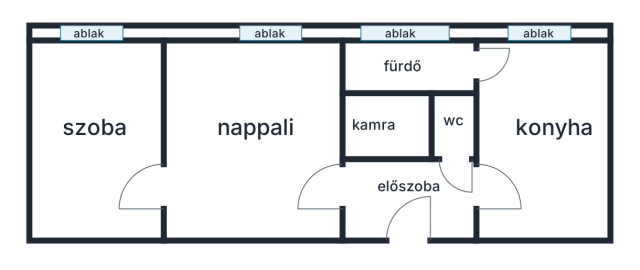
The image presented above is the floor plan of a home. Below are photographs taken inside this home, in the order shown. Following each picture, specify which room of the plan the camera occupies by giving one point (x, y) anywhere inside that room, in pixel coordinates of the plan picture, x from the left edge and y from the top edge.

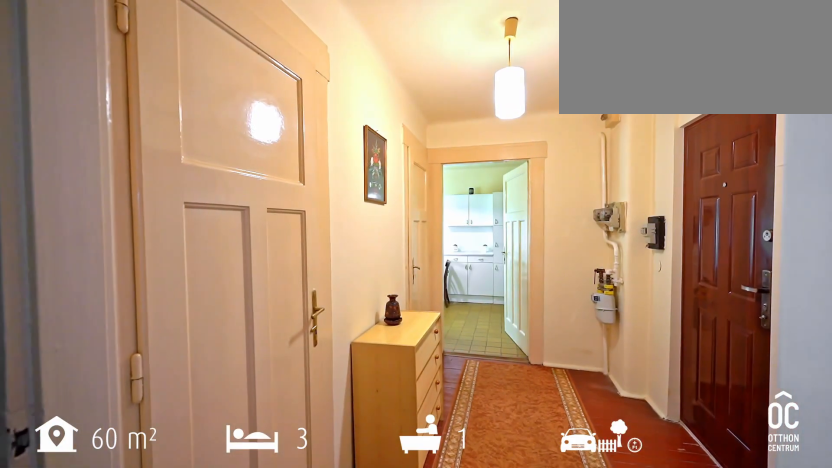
(405, 201)
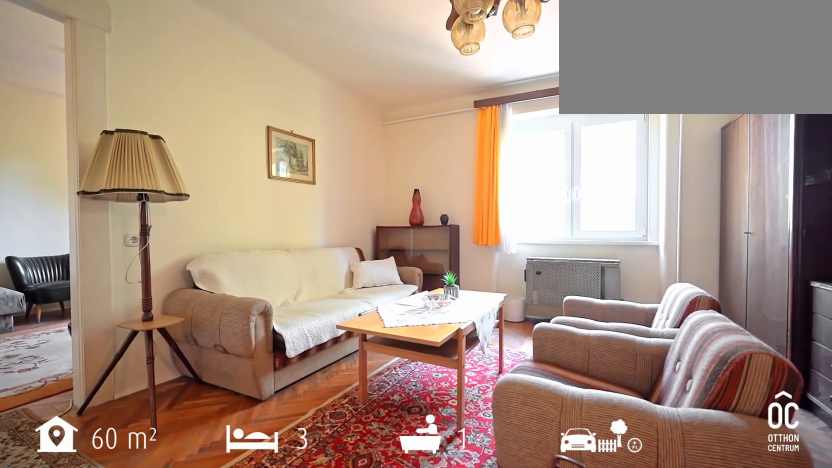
(258, 142)
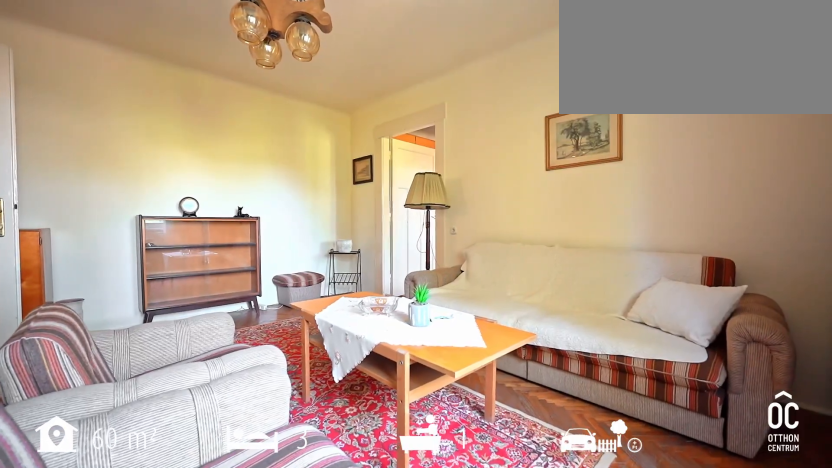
(258, 142)
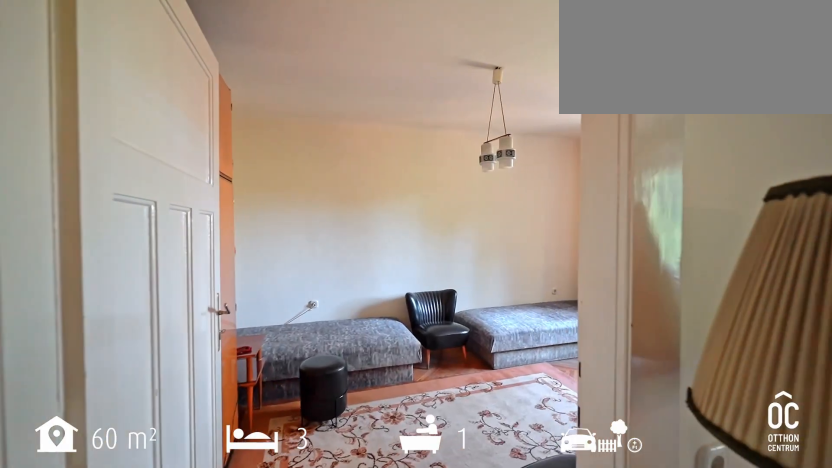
(96, 134)
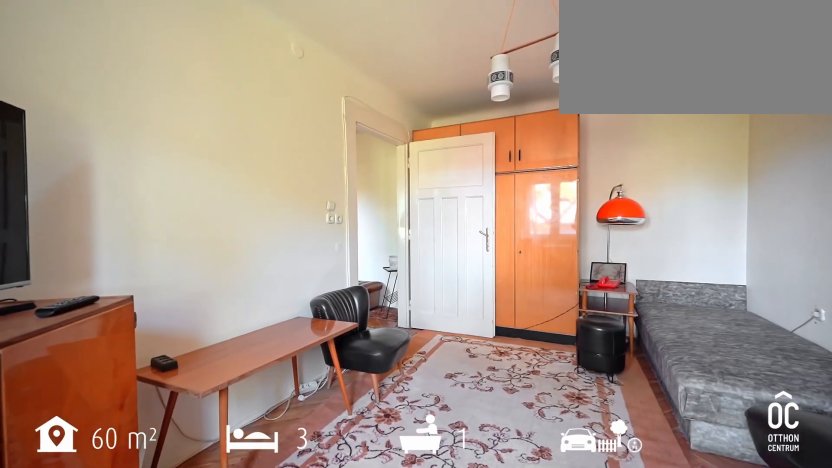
(96, 134)
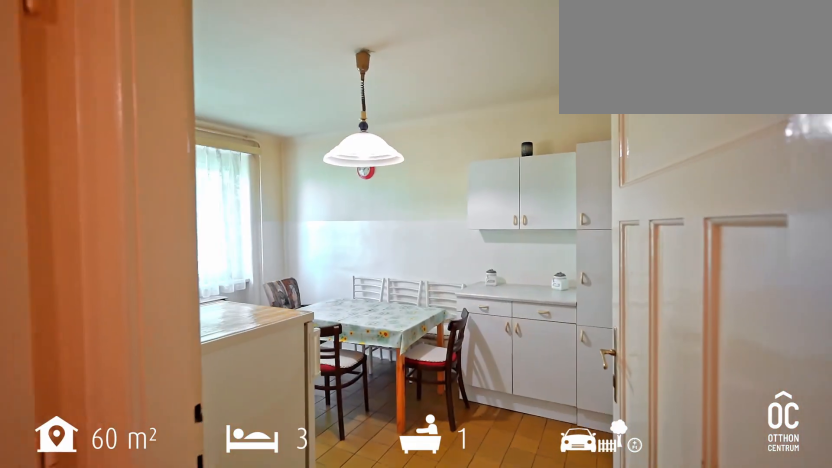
(542, 143)
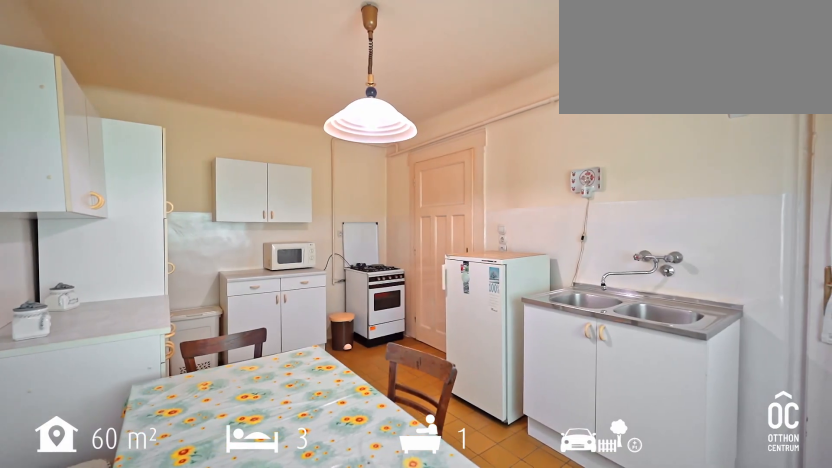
(541, 143)
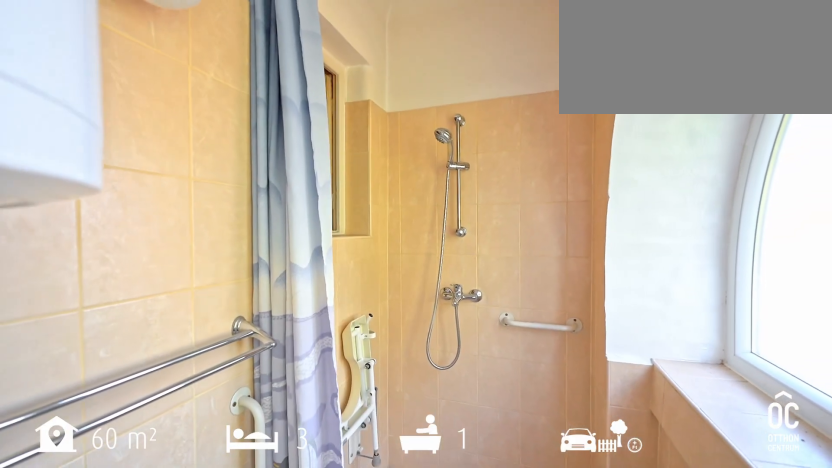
(406, 65)
